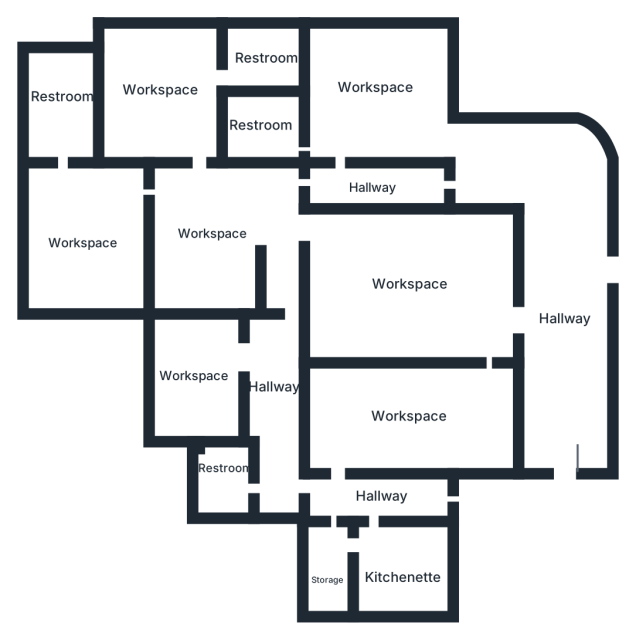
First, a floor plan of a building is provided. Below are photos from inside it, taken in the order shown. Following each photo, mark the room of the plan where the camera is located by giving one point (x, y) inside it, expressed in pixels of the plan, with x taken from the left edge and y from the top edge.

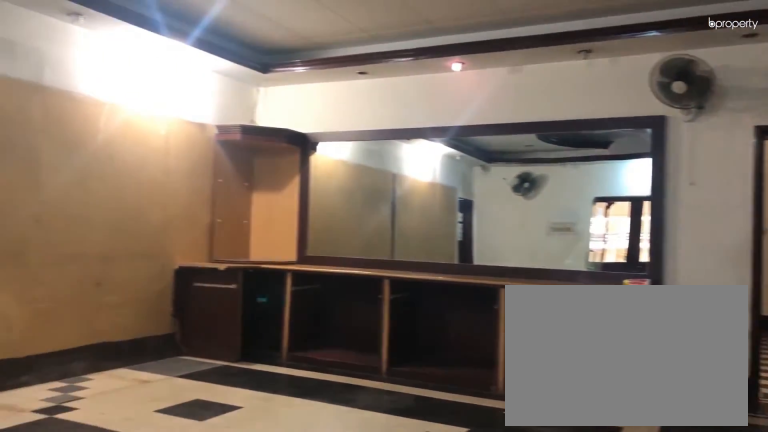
(405, 282)
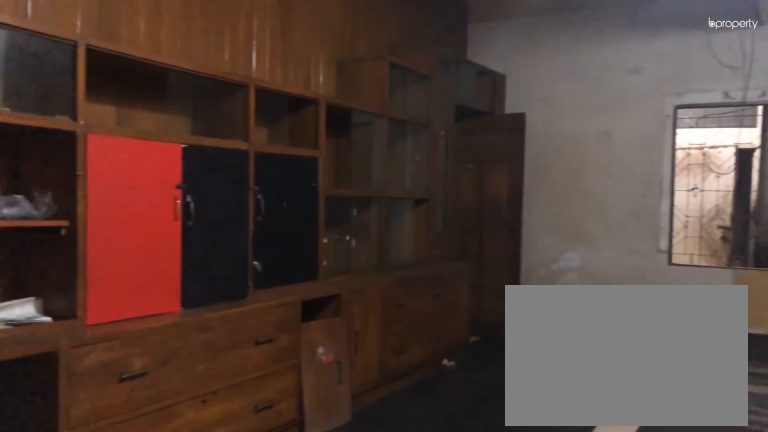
(415, 418)
